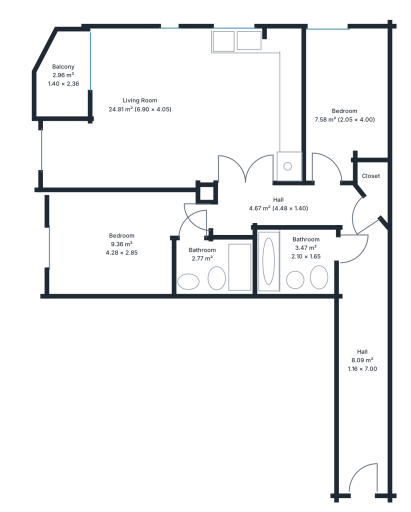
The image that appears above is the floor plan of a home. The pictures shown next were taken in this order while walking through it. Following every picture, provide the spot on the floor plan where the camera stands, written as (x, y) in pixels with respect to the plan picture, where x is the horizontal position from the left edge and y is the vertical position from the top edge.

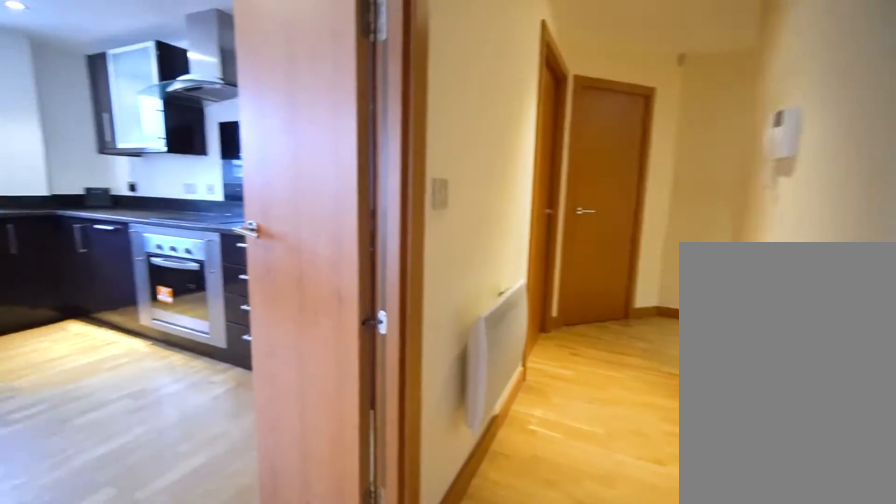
(223, 216)
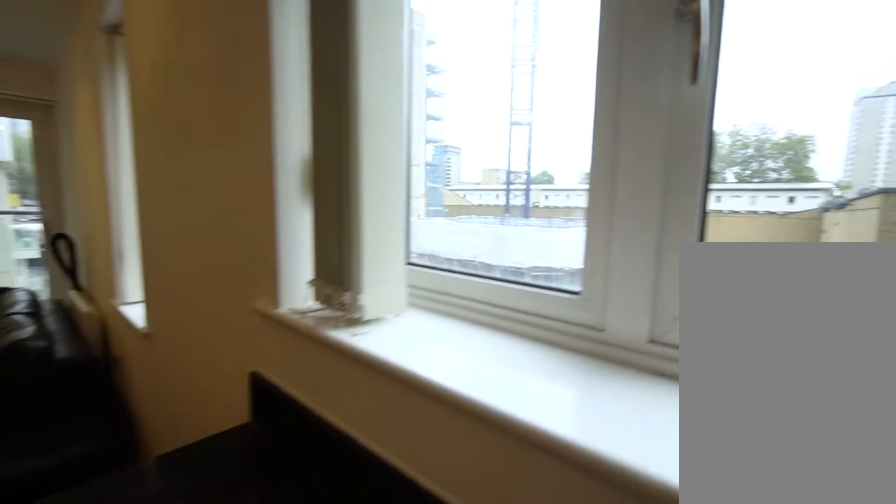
(240, 55)
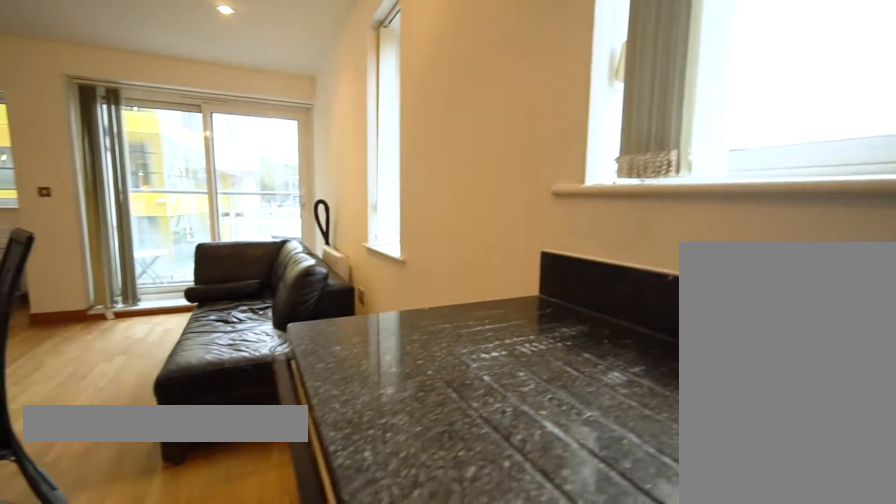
(240, 55)
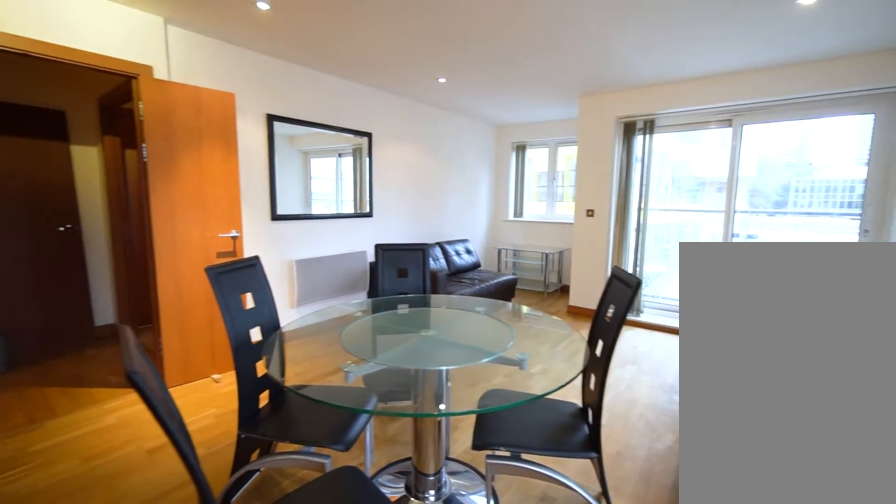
(240, 55)
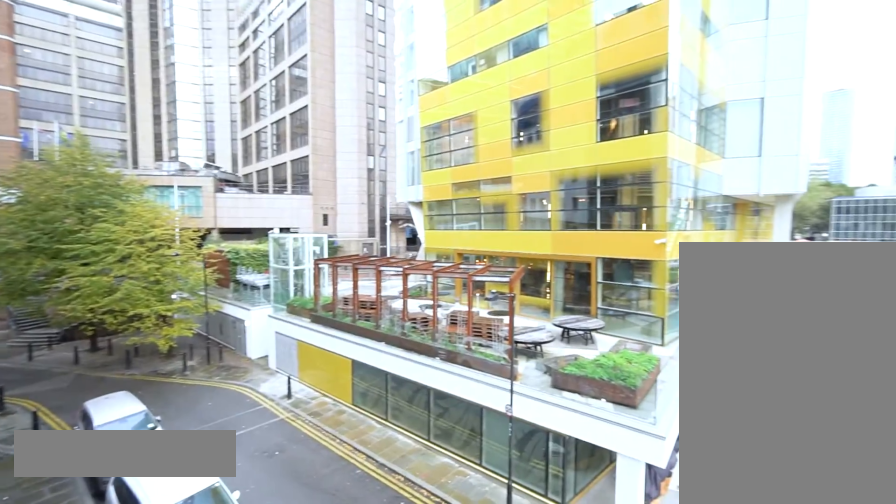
(63, 69)
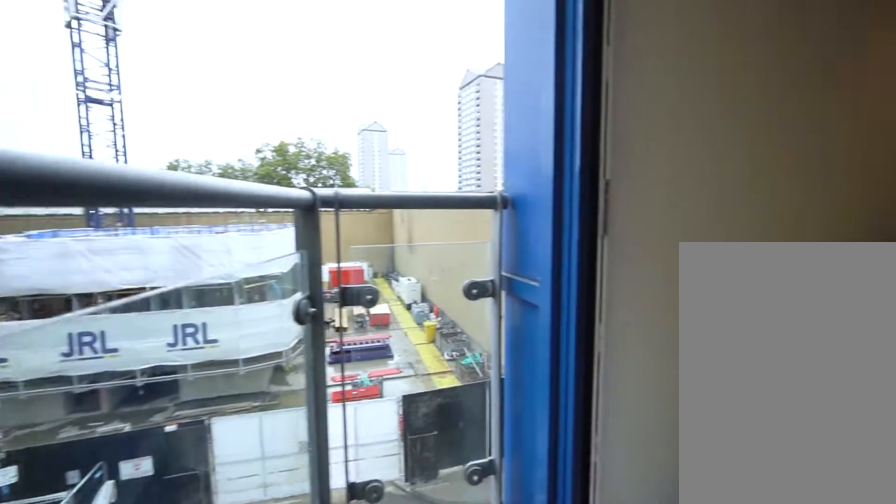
(64, 69)
